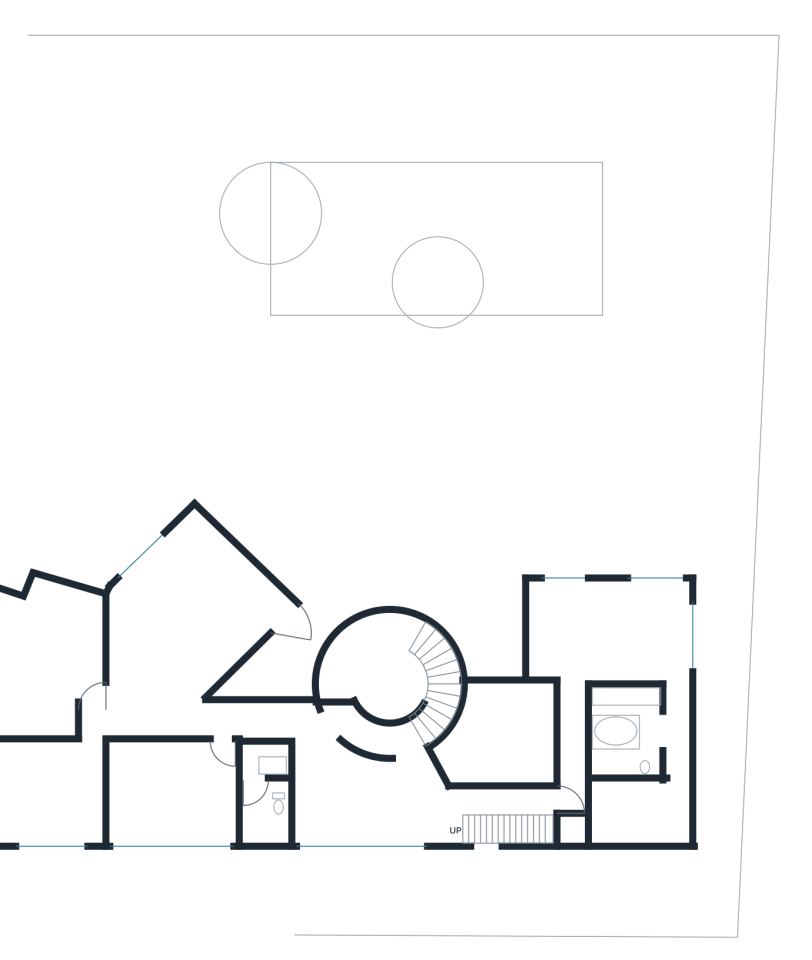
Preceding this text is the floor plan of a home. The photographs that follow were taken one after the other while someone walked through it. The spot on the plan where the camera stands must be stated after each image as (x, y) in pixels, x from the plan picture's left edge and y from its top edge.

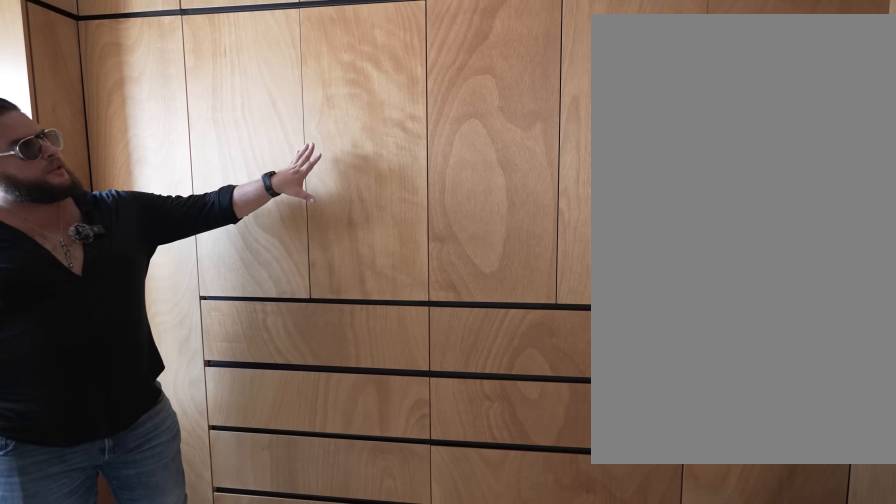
(633, 816)
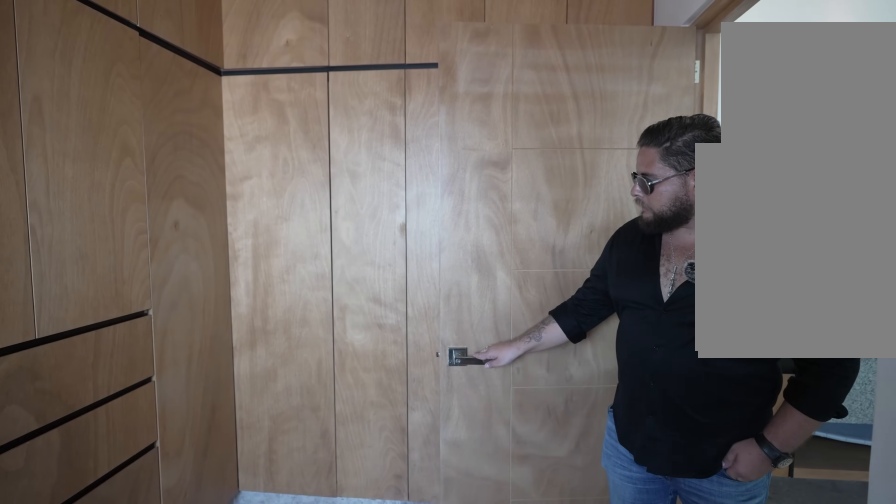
(633, 816)
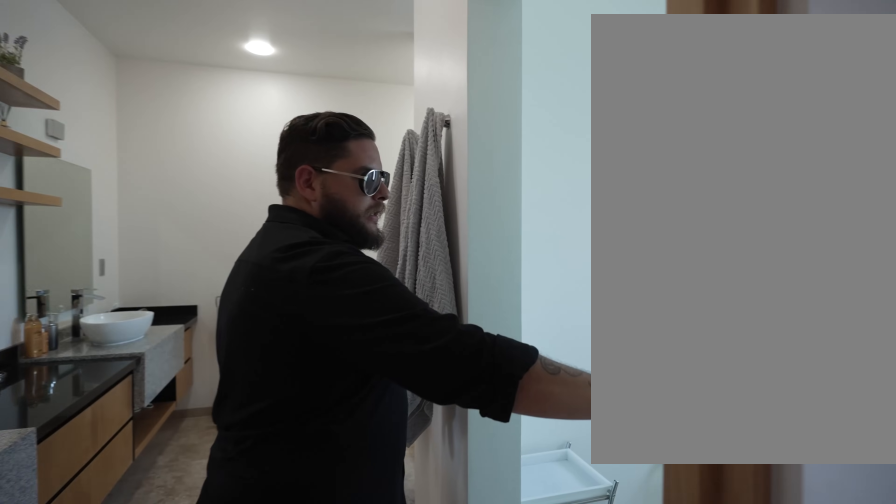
(664, 738)
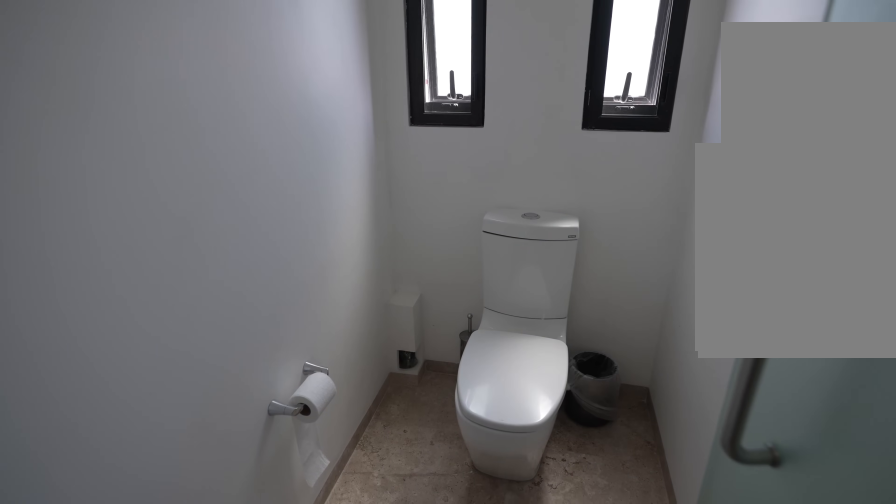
(646, 743)
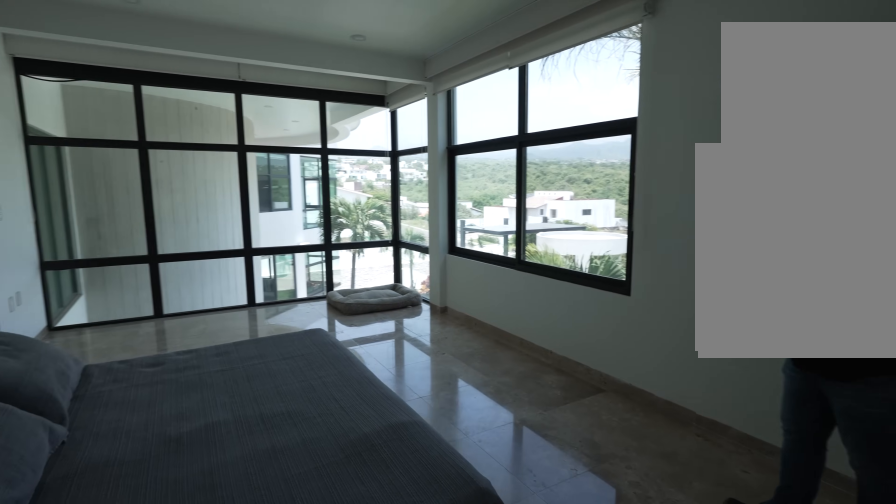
(661, 600)
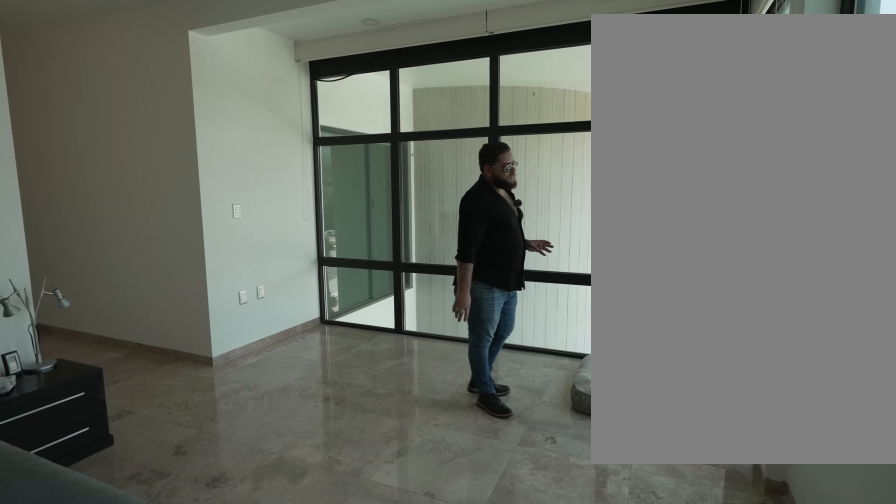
(643, 599)
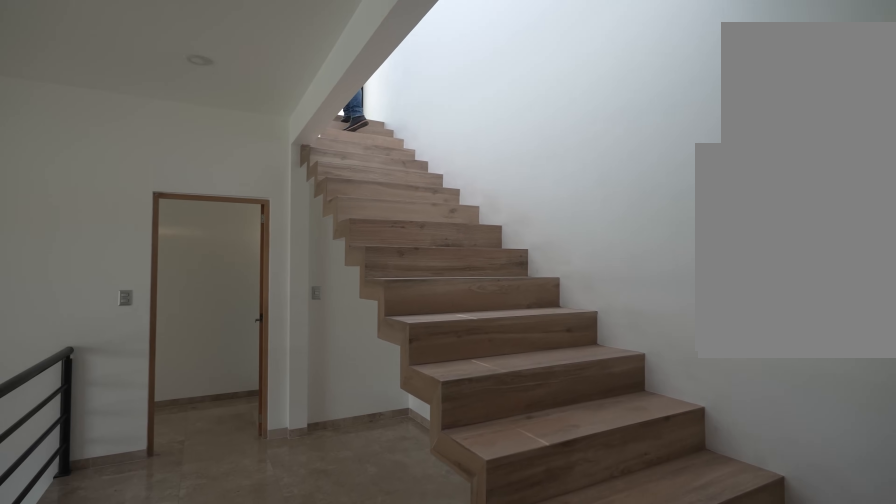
(458, 831)
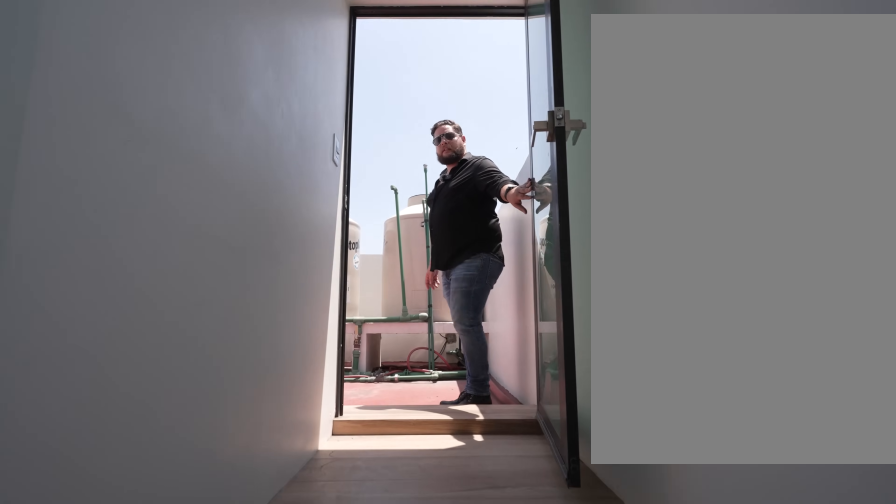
(484, 830)
